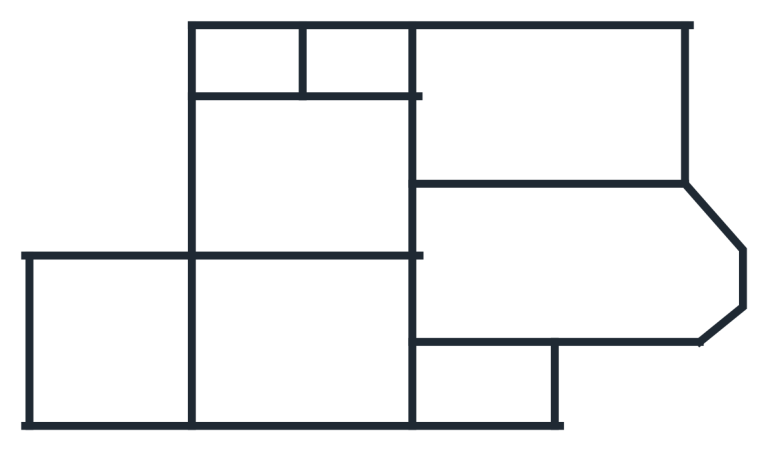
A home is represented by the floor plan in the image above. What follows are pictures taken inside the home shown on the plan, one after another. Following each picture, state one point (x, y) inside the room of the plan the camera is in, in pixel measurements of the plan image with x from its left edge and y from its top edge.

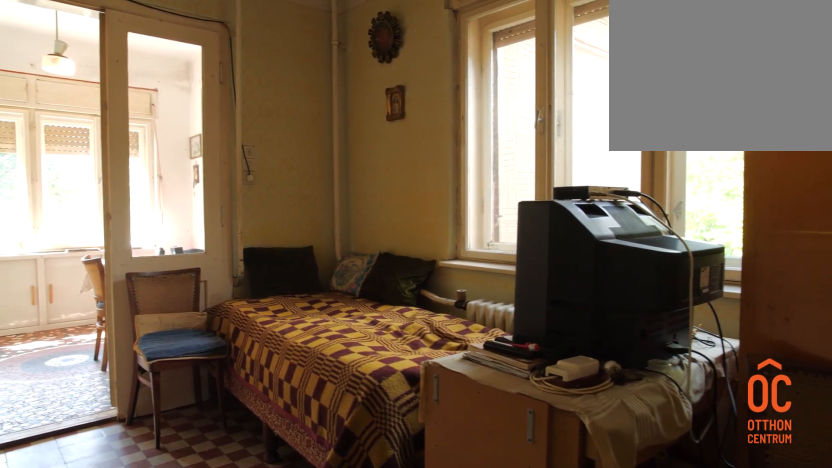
(294, 174)
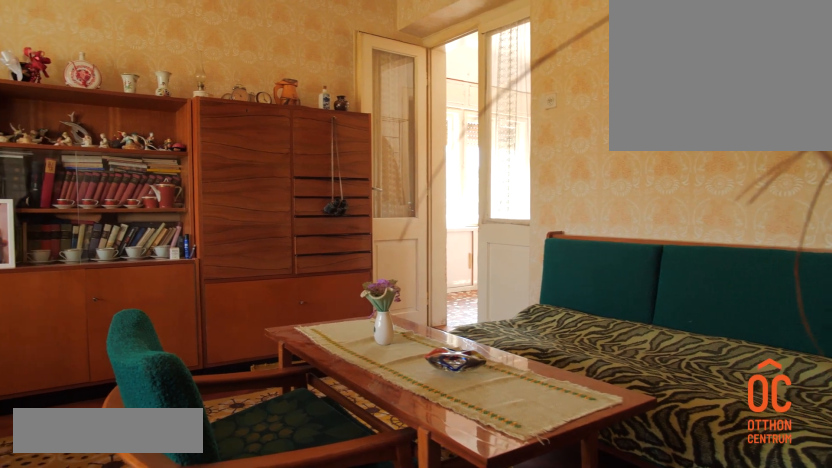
(553, 260)
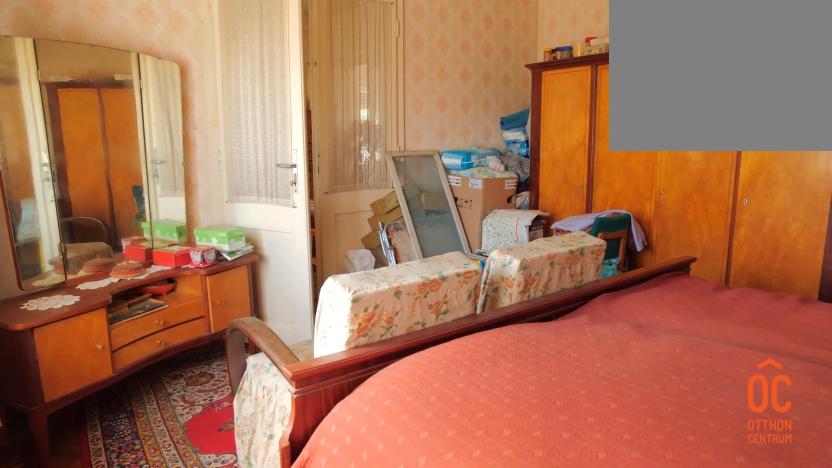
(553, 117)
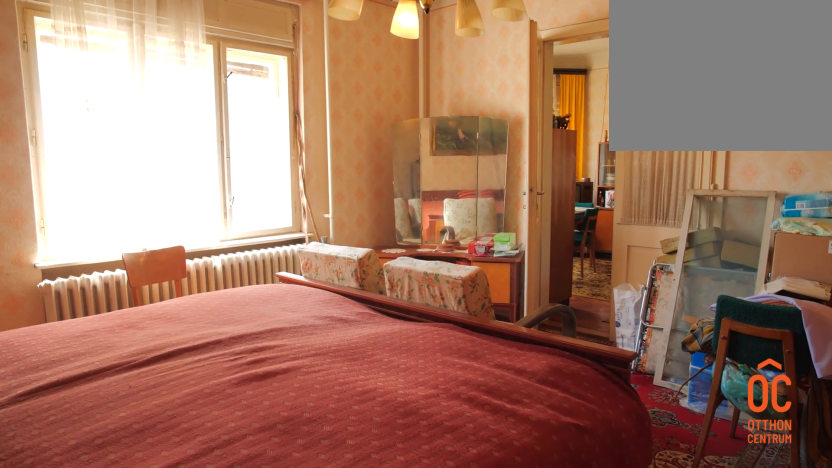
(553, 117)
